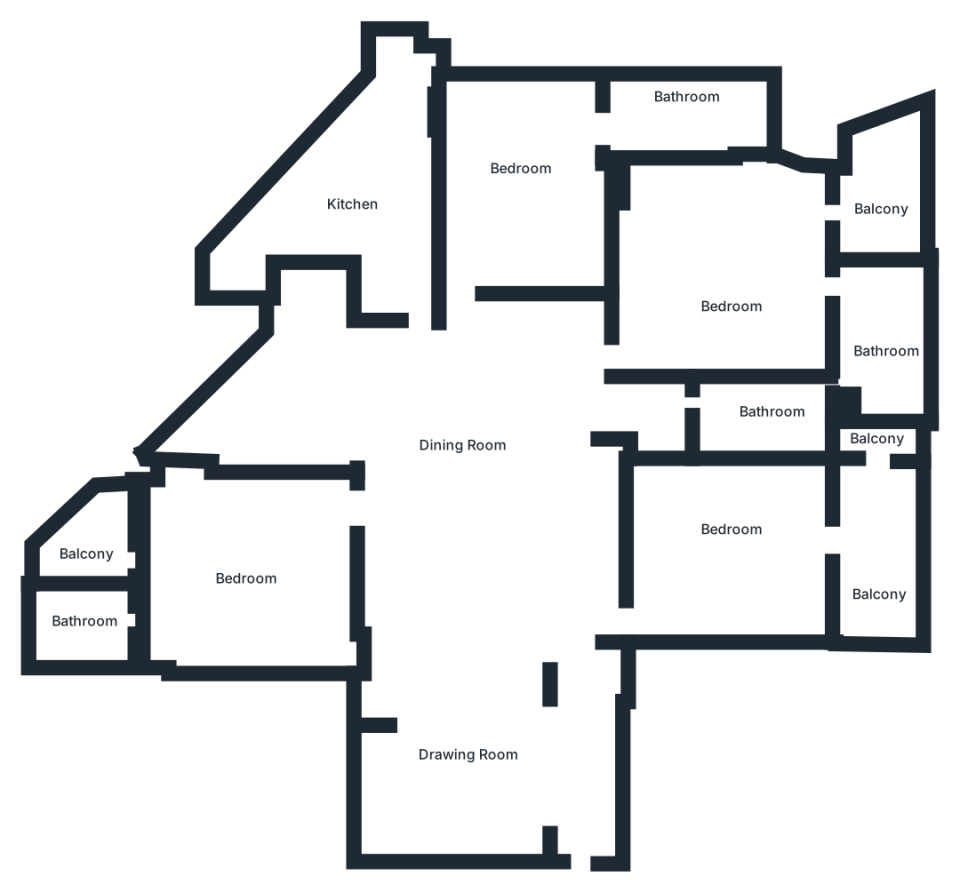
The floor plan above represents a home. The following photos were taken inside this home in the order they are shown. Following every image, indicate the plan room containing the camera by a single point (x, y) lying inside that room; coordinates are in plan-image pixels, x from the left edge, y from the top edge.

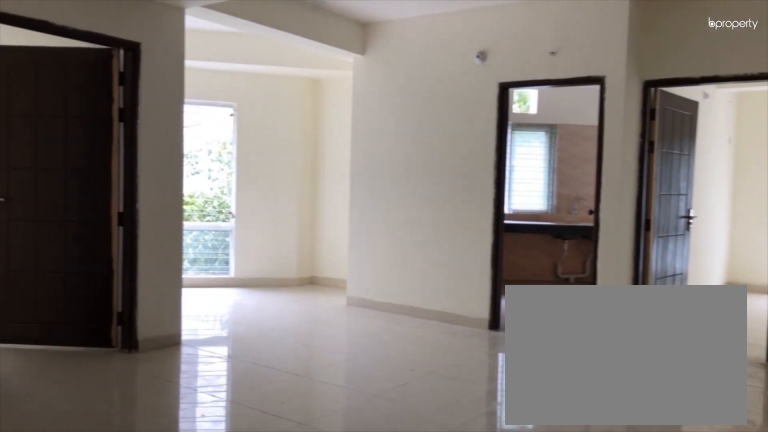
(480, 559)
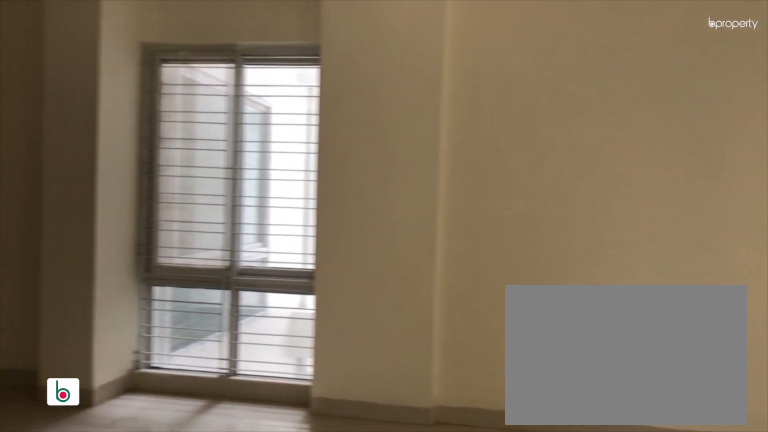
(480, 559)
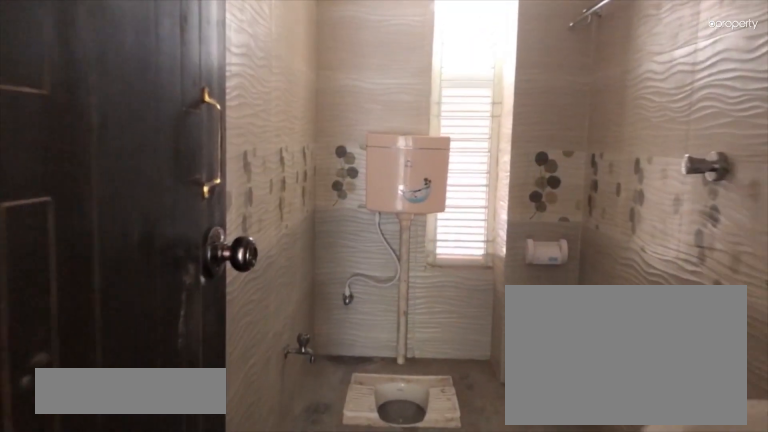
(758, 424)
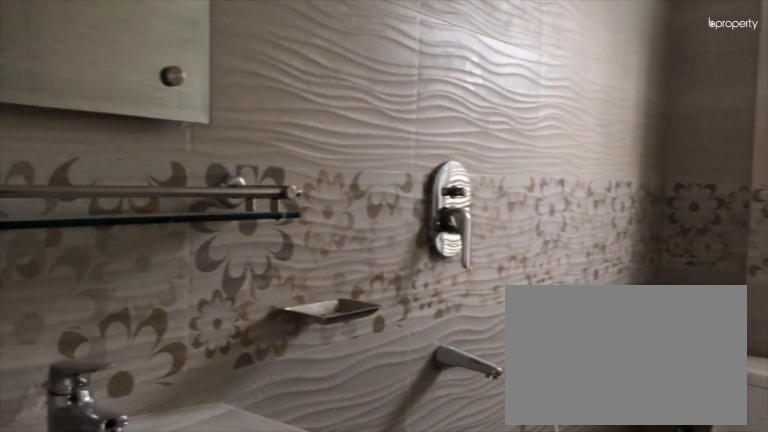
(86, 622)
